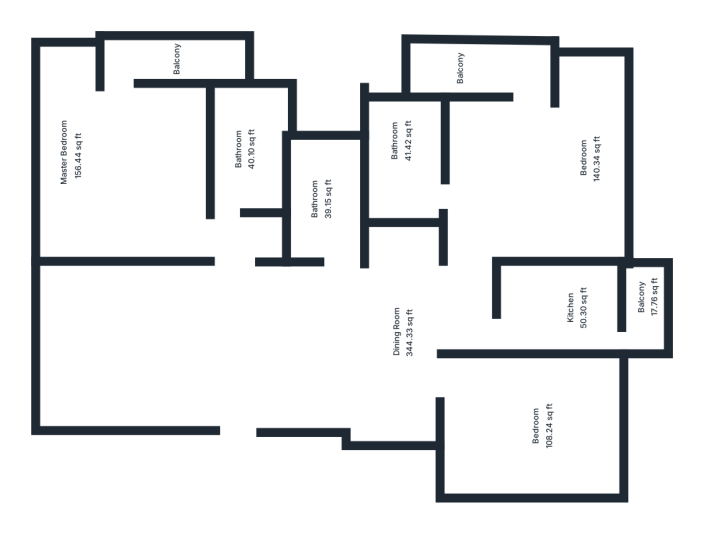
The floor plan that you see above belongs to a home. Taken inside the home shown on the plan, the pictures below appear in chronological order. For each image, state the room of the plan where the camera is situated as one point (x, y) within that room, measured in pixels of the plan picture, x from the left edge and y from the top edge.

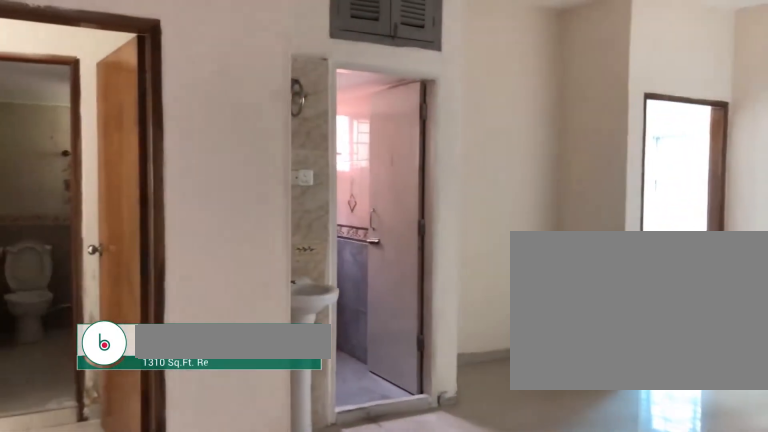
(293, 325)
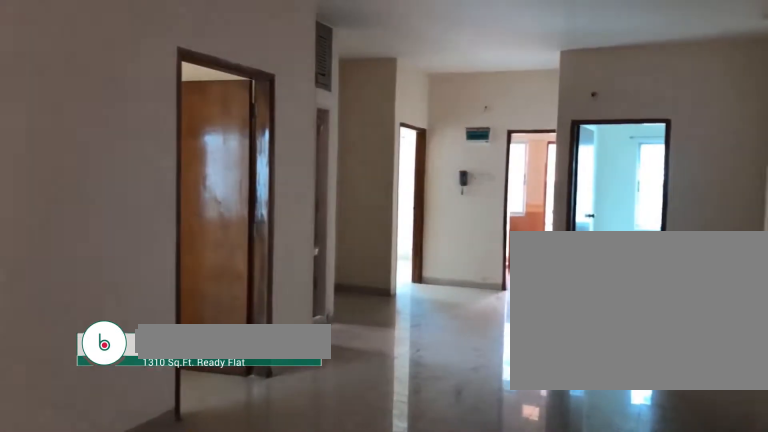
(293, 325)
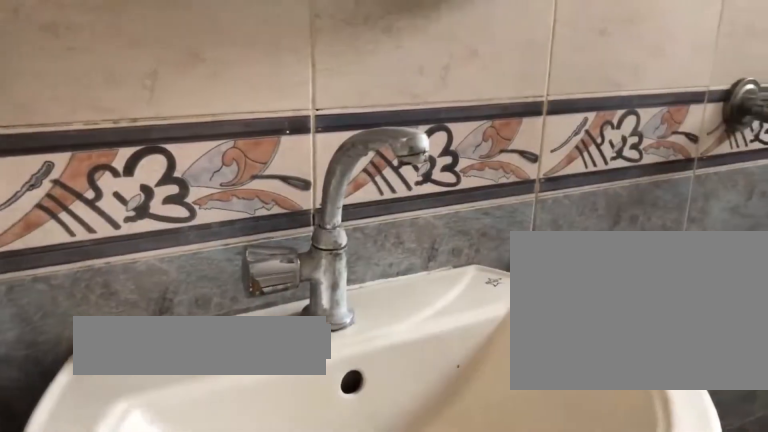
(320, 207)
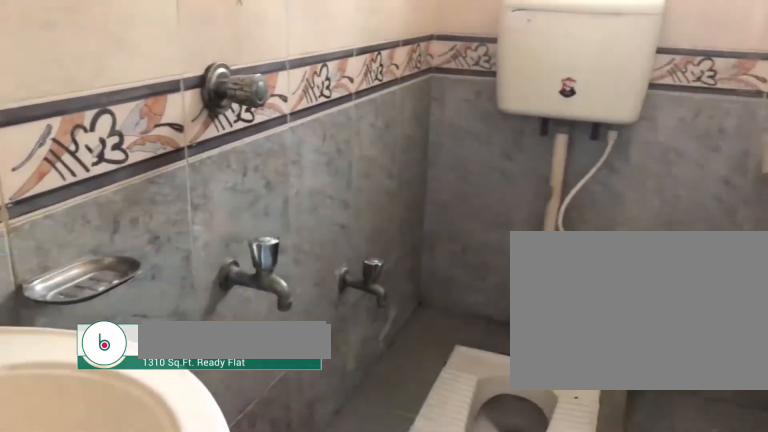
(320, 207)
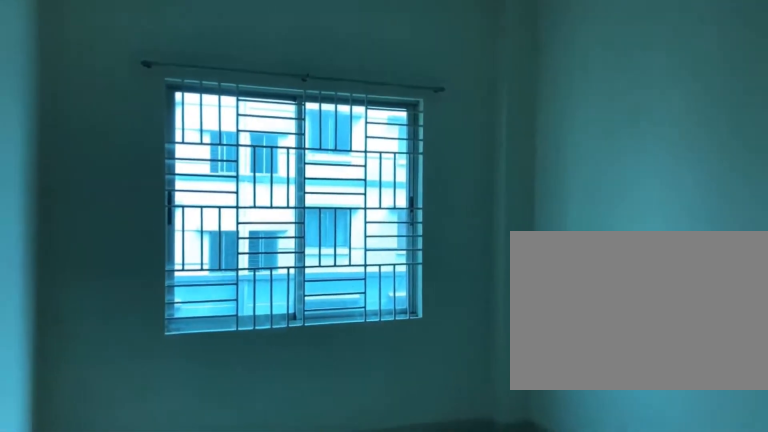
(536, 434)
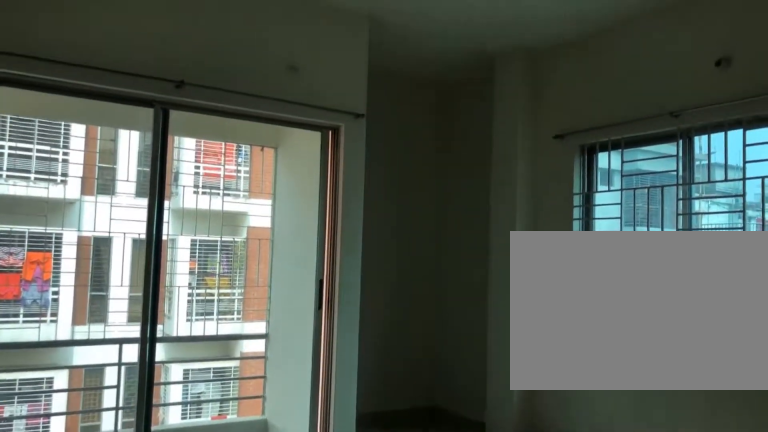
(537, 169)
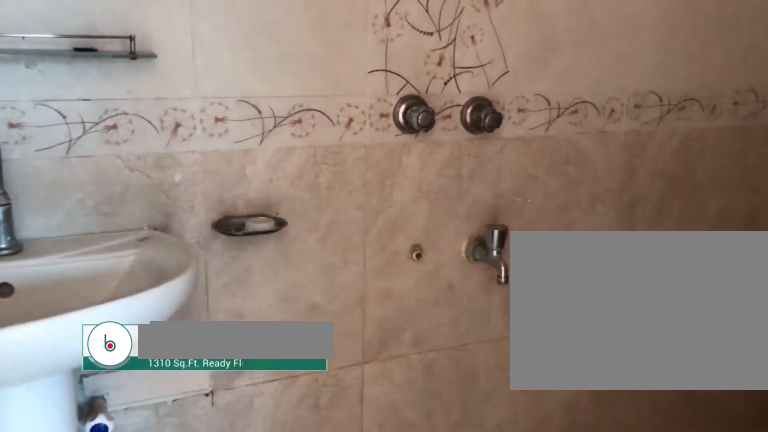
(393, 167)
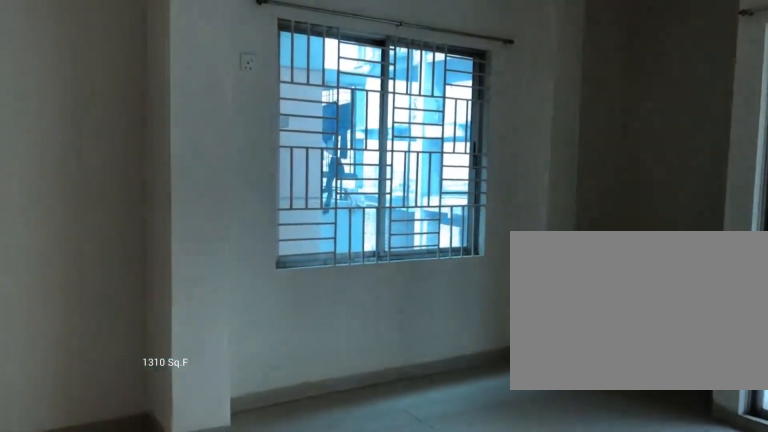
(159, 203)
